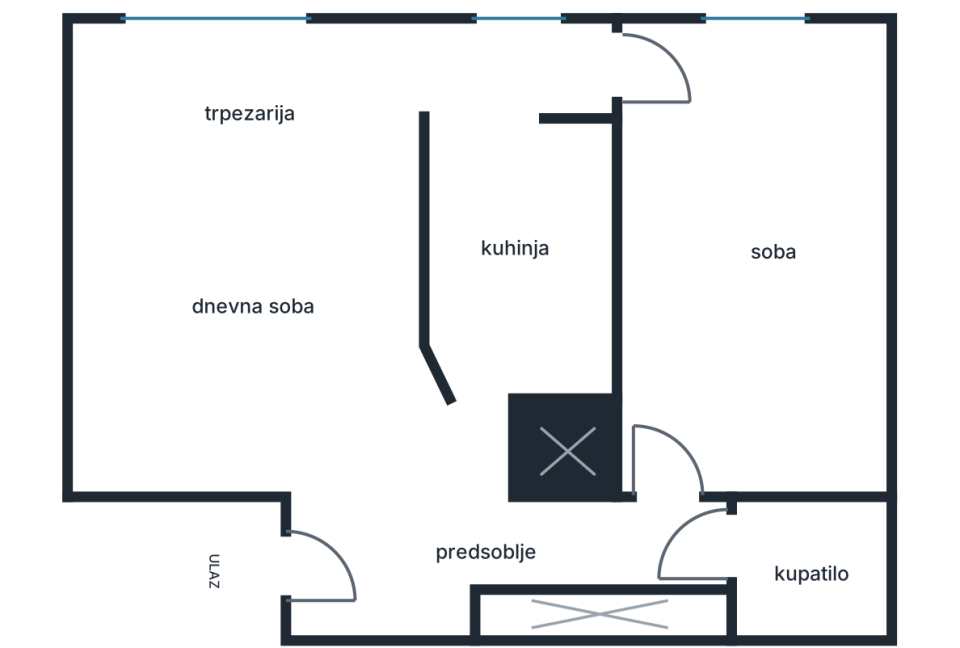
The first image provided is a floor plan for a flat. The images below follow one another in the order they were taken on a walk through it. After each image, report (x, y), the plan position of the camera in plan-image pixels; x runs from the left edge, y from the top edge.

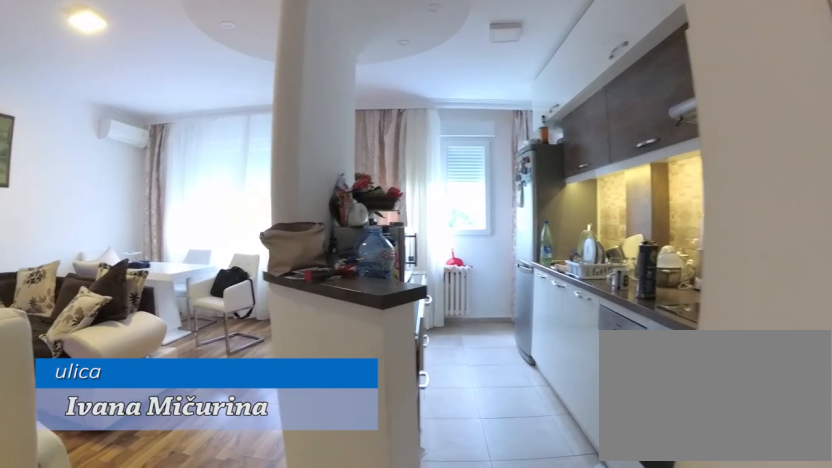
(481, 495)
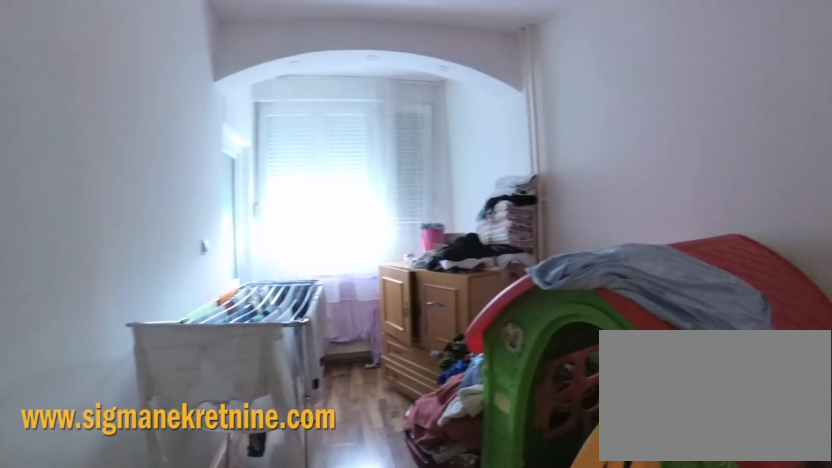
(673, 310)
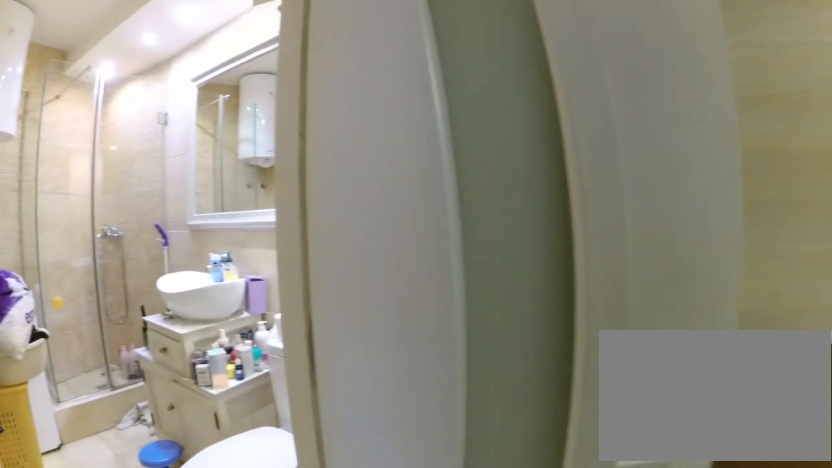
(704, 514)
